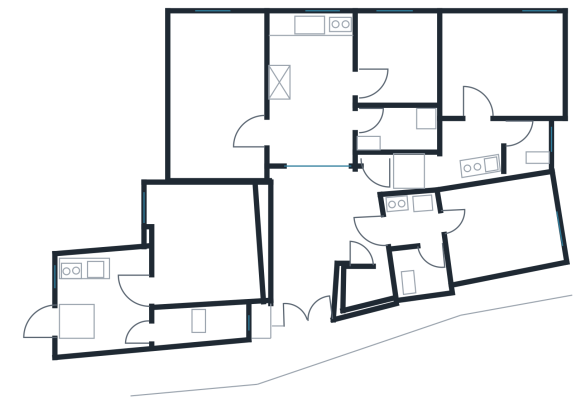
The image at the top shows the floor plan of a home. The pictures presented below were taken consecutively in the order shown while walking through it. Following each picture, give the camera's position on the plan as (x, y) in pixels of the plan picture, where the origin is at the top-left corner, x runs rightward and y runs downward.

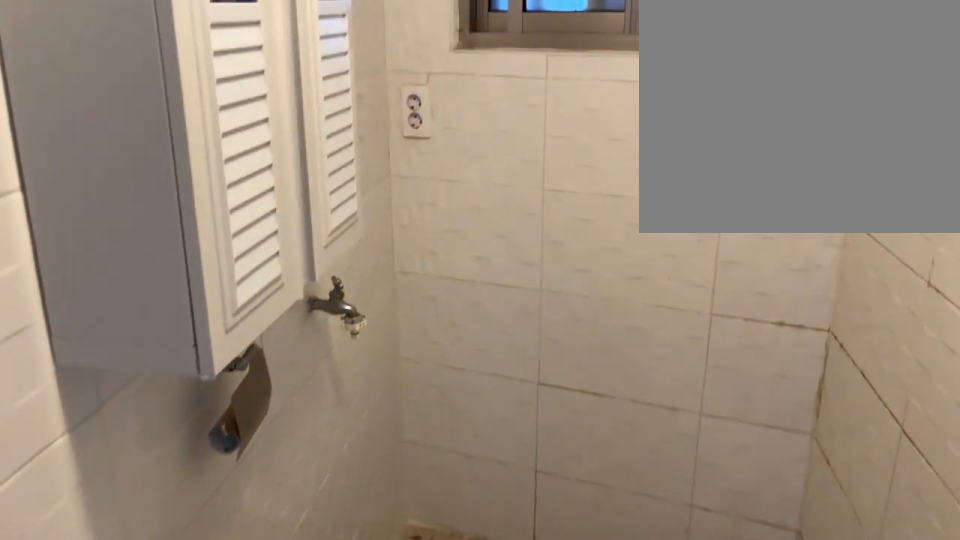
(186, 329)
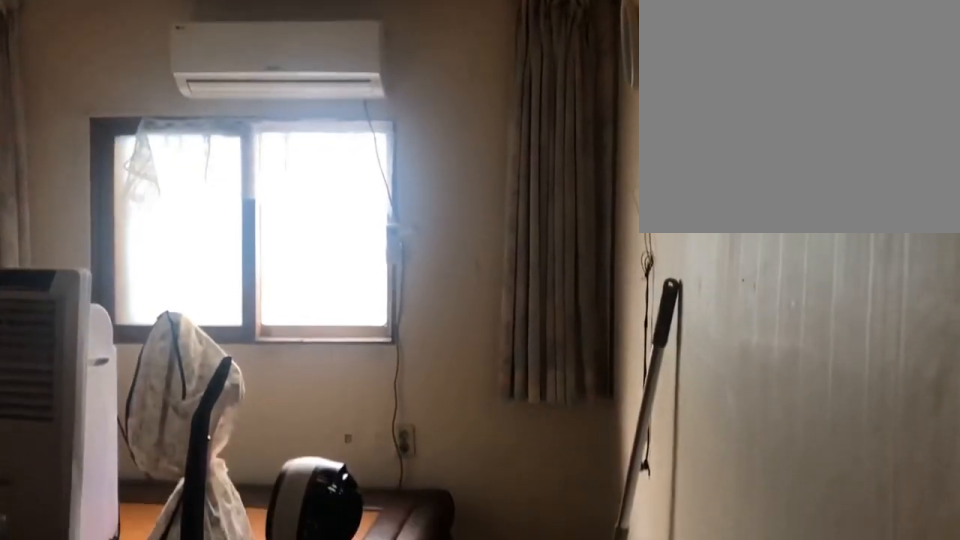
(239, 136)
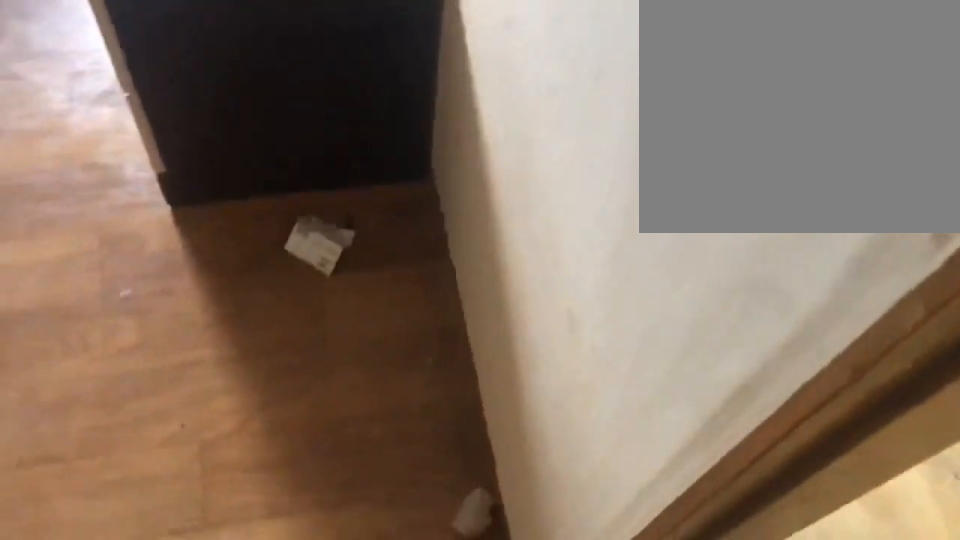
(230, 132)
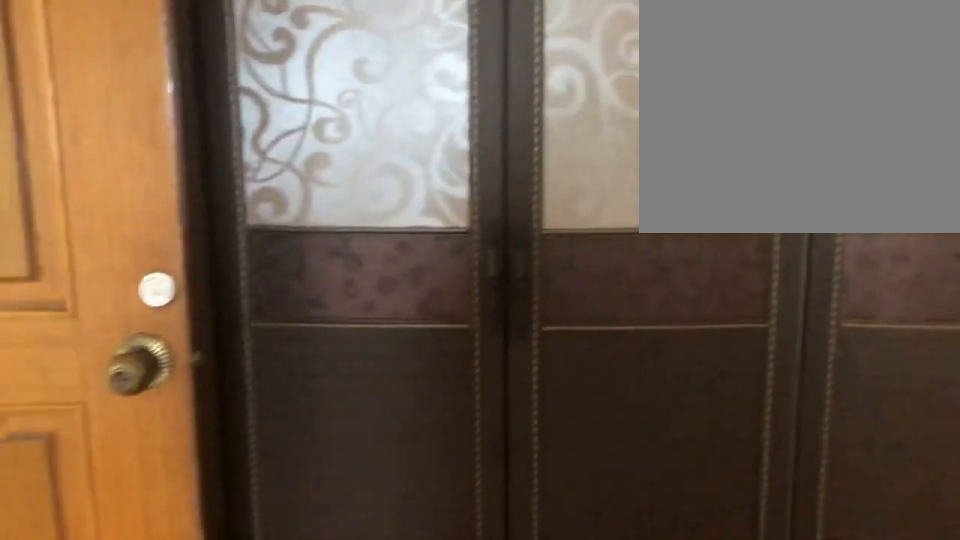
(217, 121)
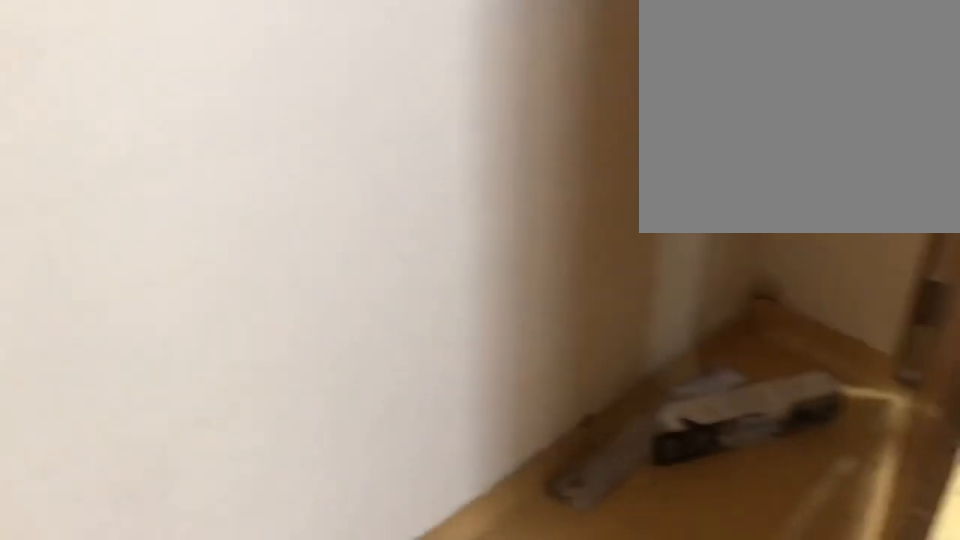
(393, 63)
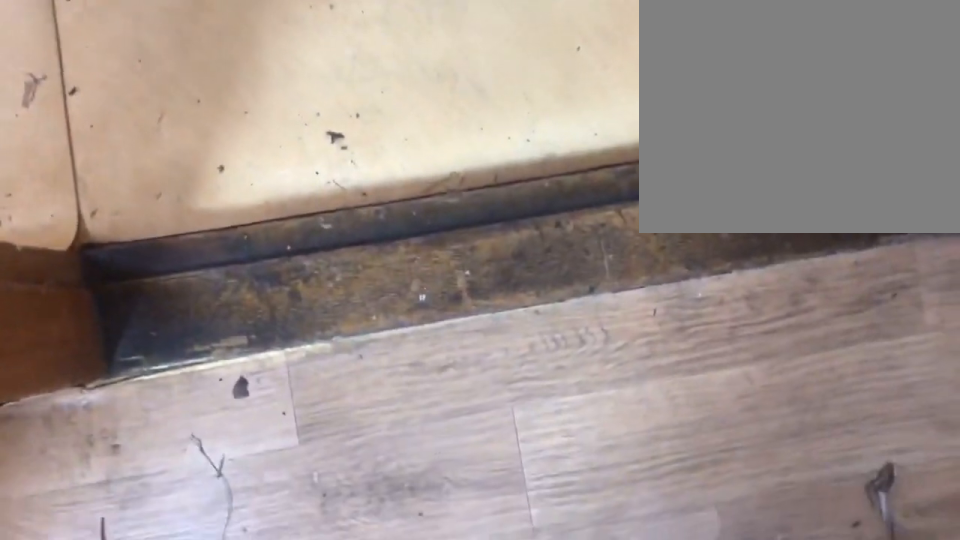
(331, 90)
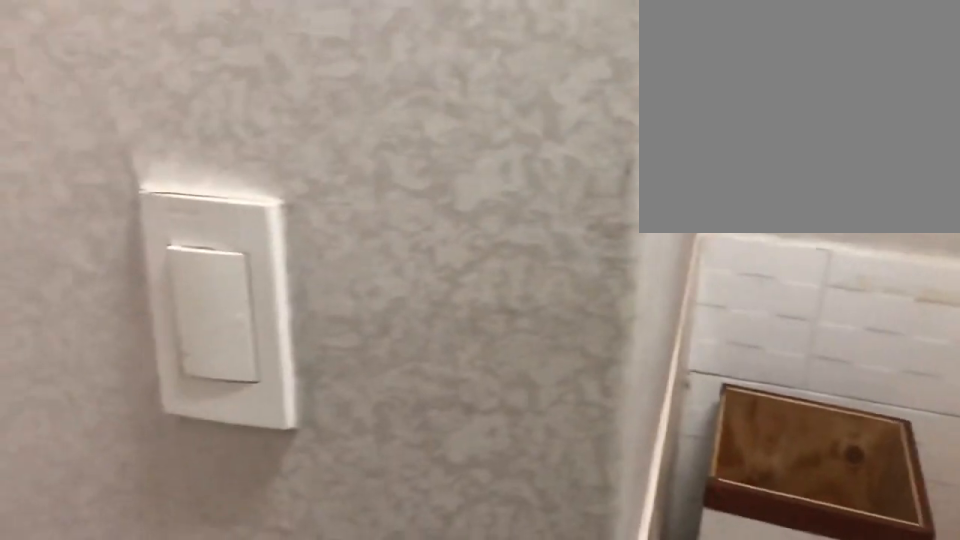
(463, 163)
